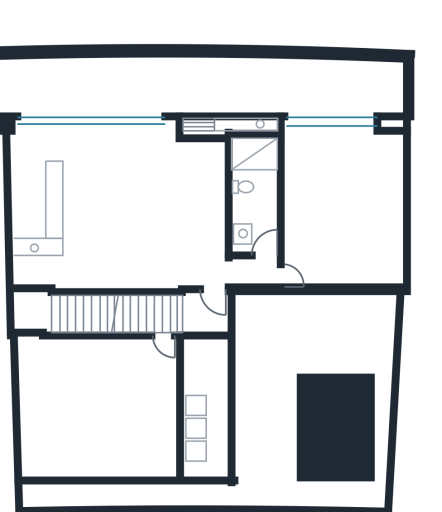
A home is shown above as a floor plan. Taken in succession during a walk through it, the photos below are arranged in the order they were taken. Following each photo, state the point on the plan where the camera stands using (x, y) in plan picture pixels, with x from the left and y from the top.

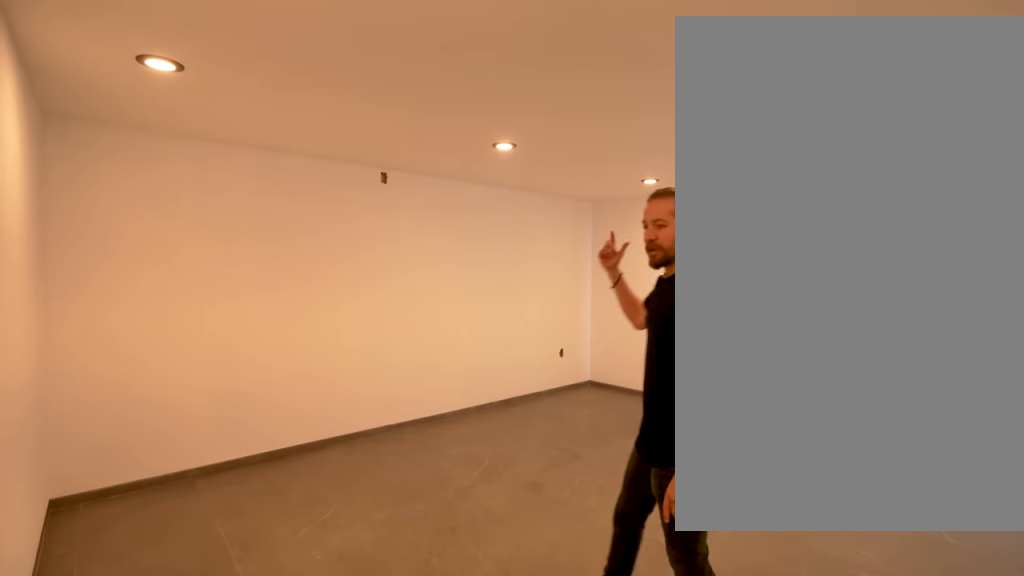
(159, 340)
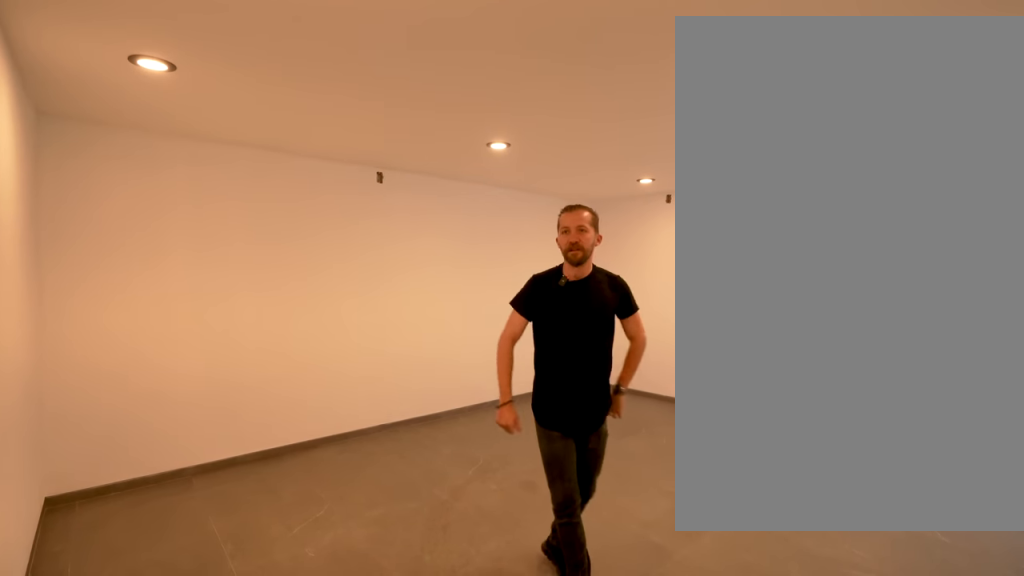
(159, 340)
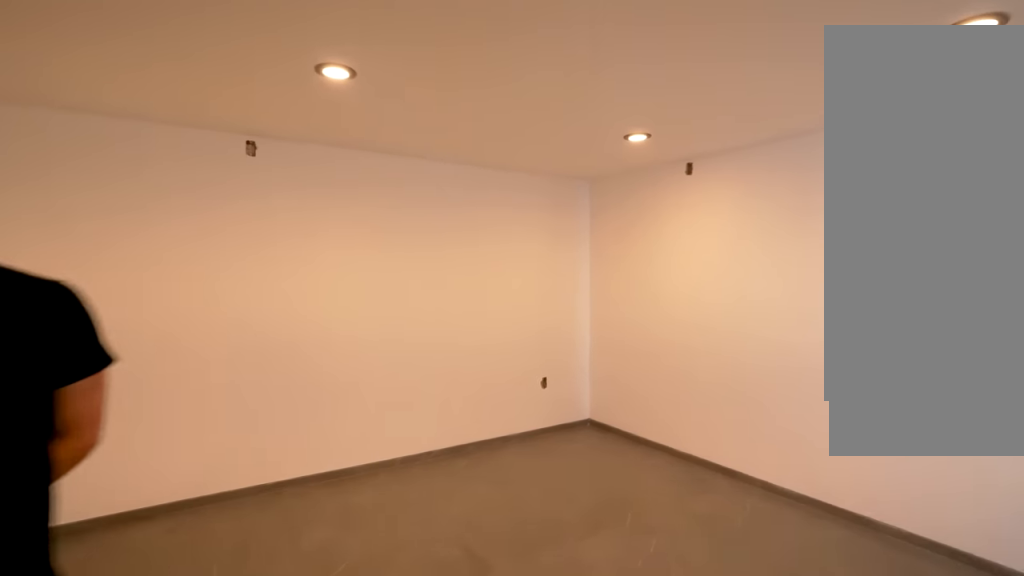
(153, 343)
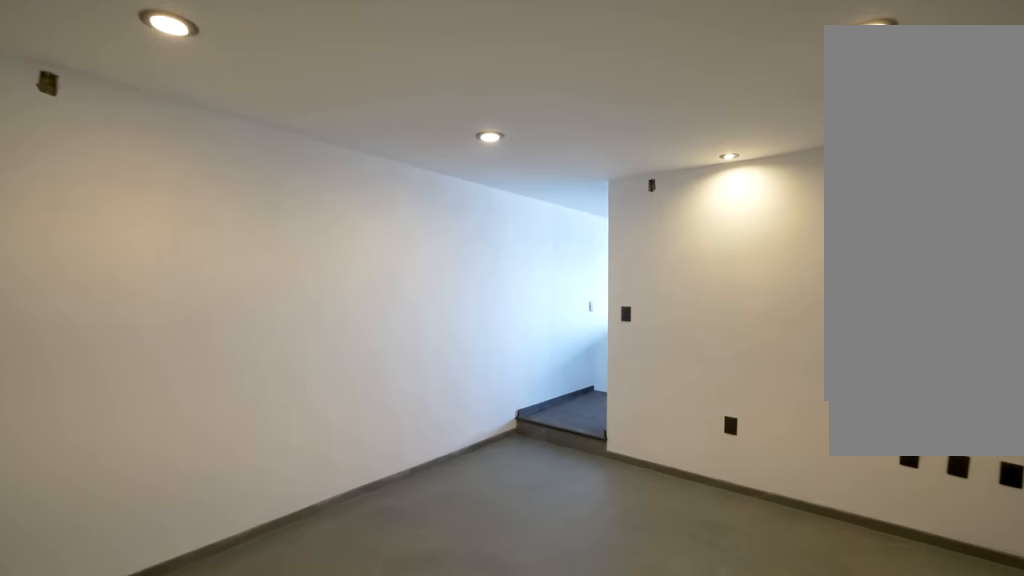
(153, 460)
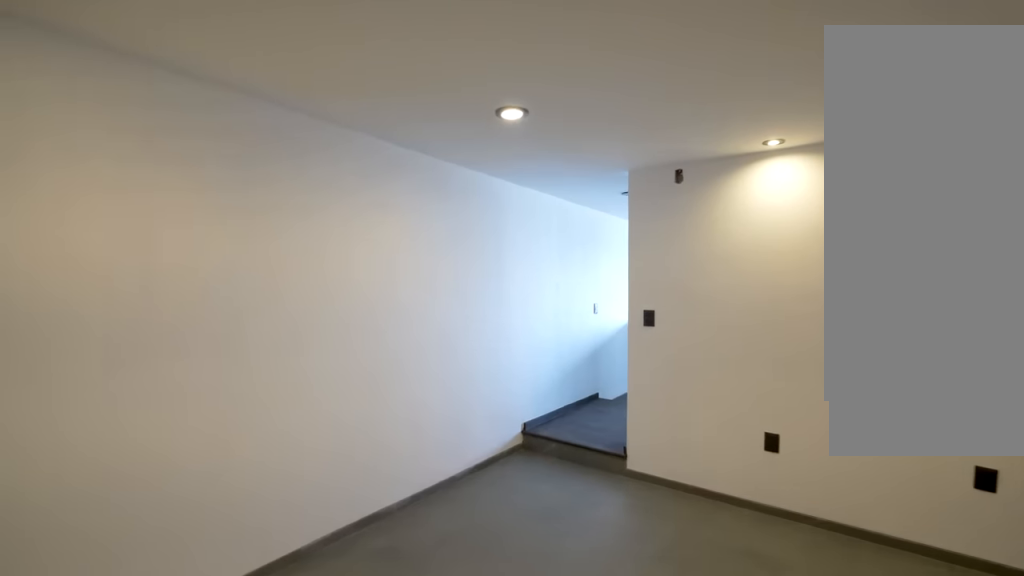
(153, 459)
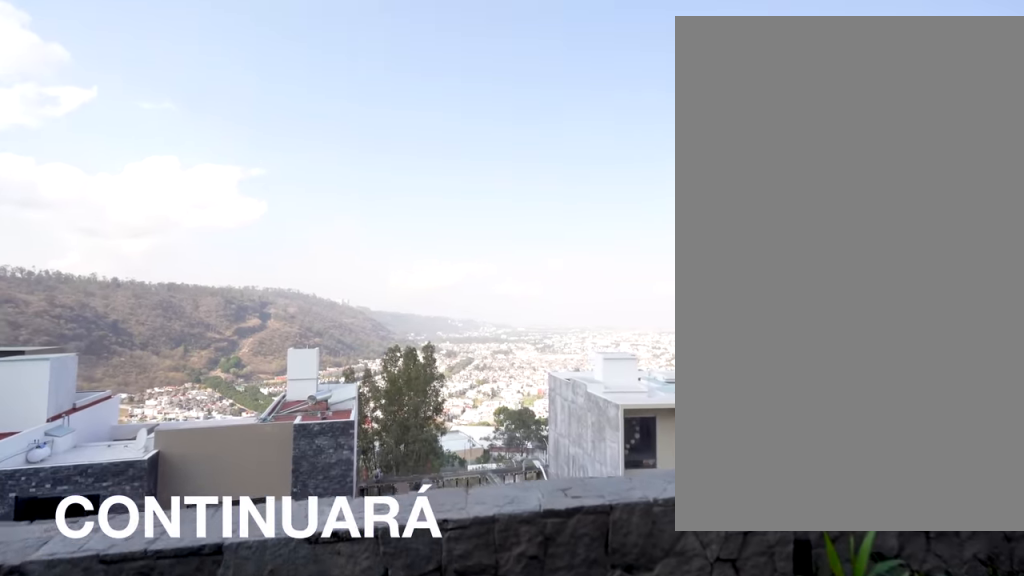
(135, 90)
